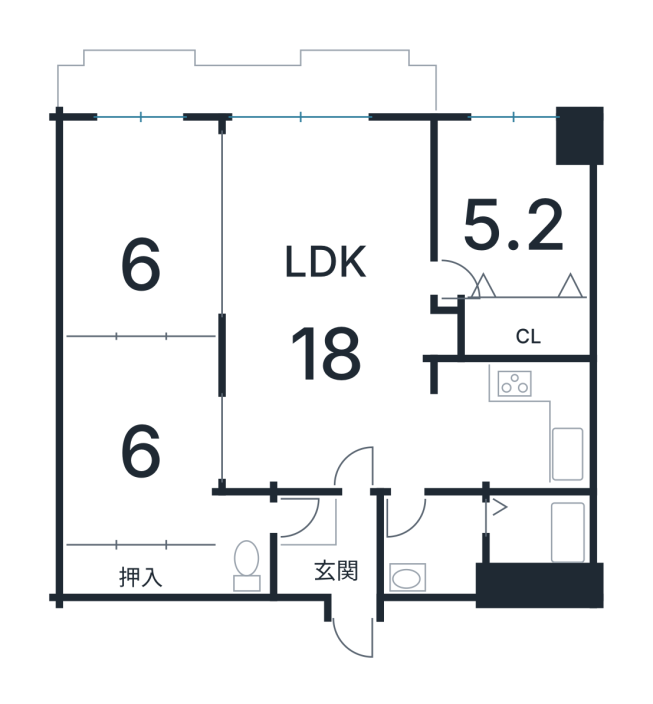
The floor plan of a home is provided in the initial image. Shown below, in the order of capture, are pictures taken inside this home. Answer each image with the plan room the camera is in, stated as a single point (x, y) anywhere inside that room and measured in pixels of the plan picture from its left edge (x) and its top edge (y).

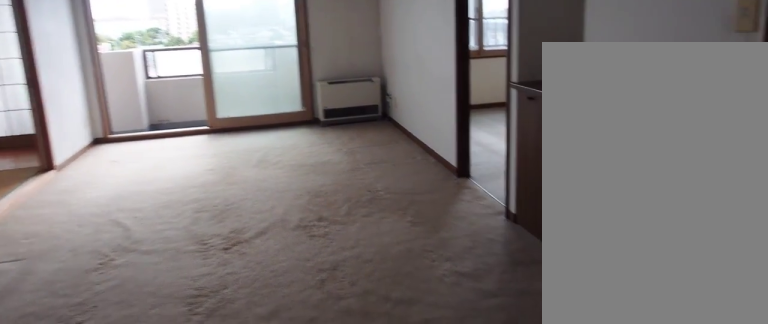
(330, 277)
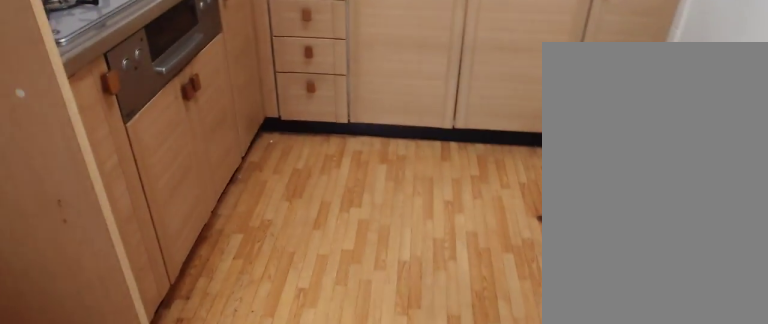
(519, 431)
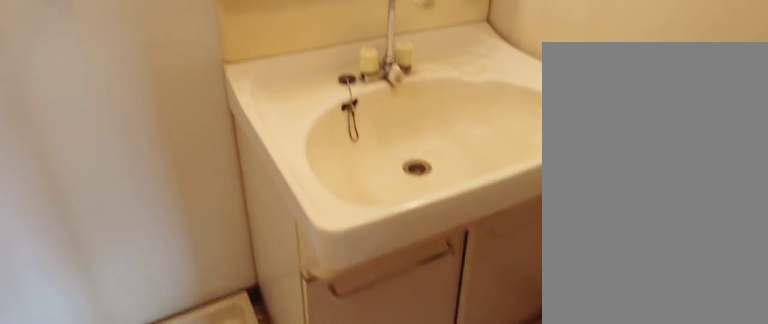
(437, 542)
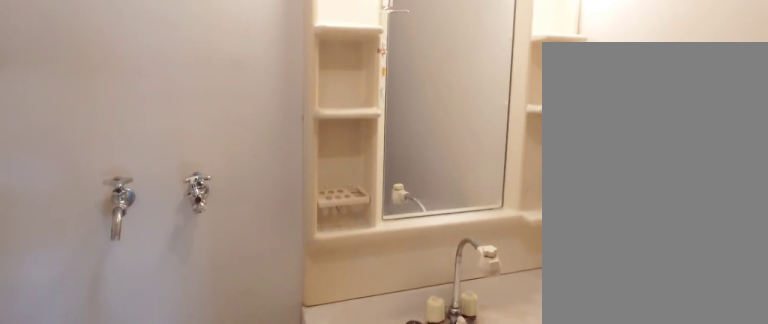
(437, 542)
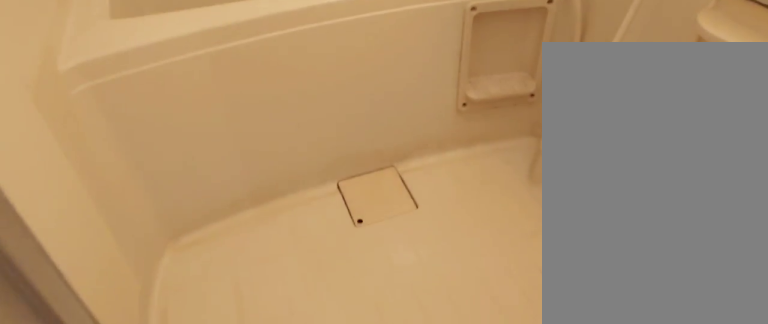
(530, 539)
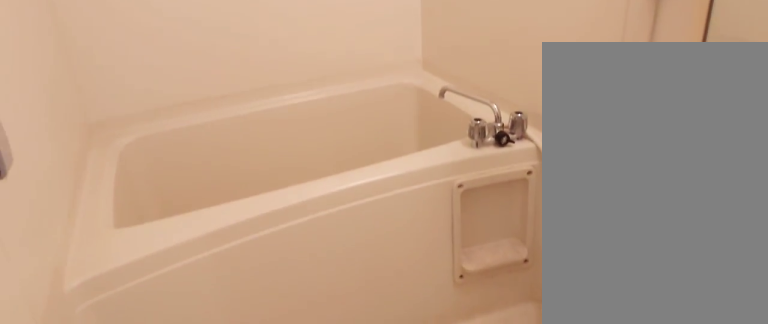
(530, 539)
